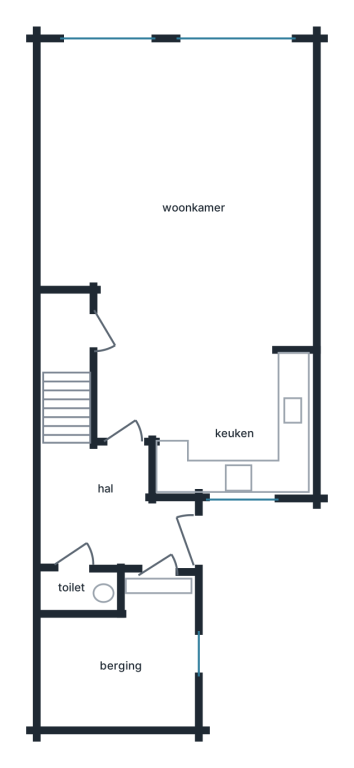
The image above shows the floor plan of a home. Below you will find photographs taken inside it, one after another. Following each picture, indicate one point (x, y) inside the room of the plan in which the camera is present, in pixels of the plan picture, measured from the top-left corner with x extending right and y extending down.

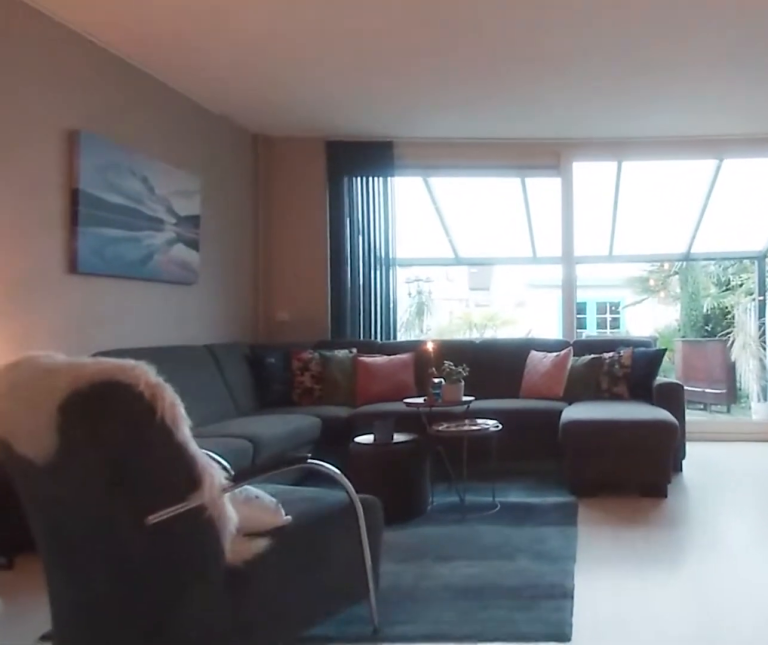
(125, 147)
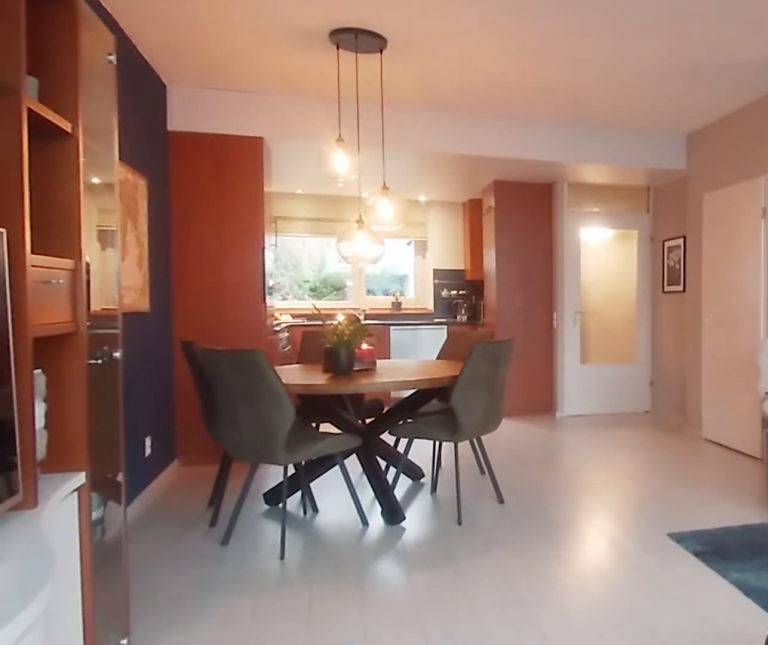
(125, 147)
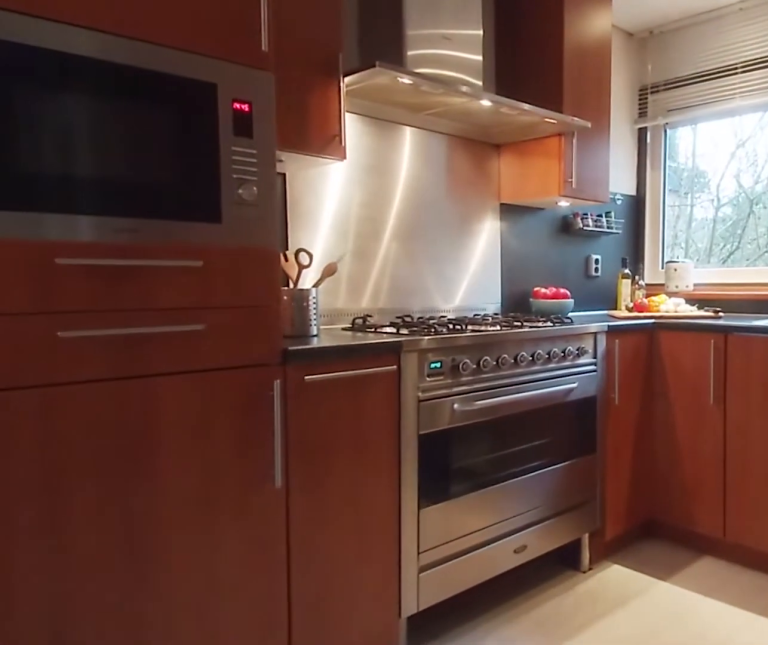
(236, 437)
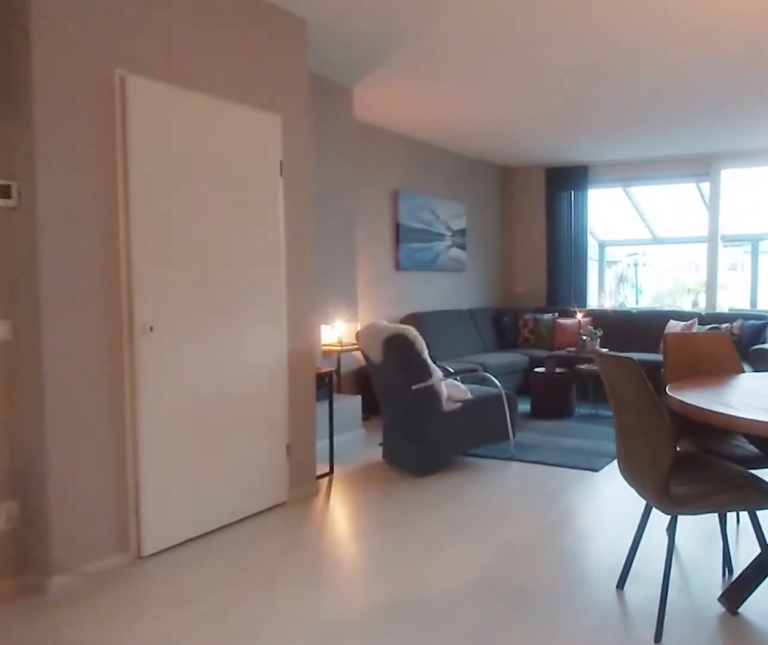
(123, 152)
